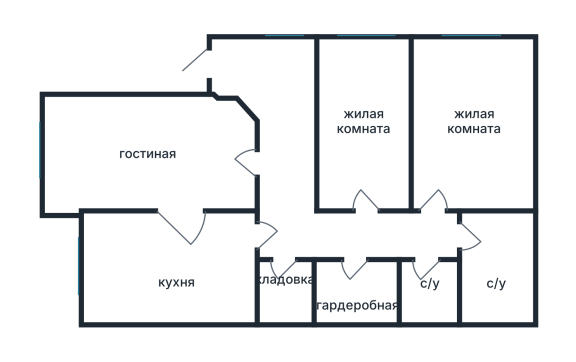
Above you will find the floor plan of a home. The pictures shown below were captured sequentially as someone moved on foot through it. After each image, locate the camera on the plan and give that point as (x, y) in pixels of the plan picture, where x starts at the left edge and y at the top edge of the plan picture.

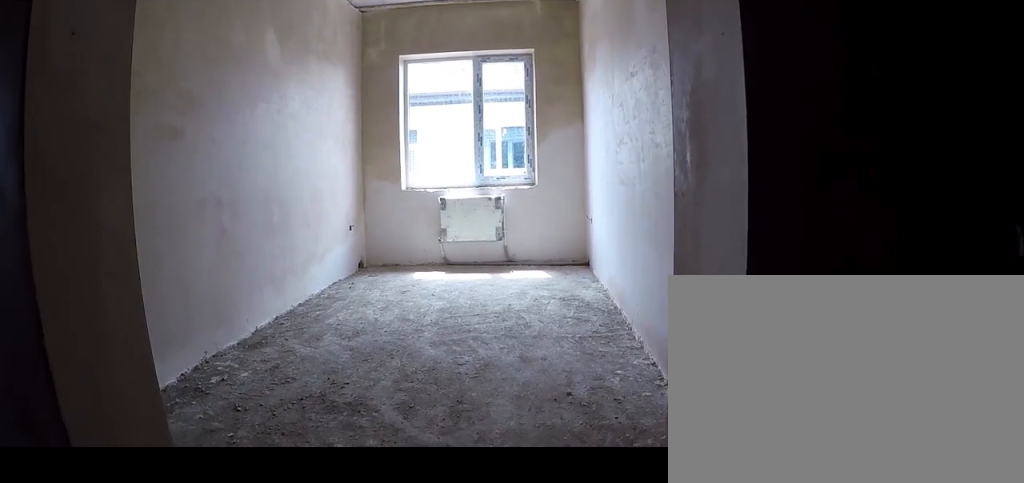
(370, 217)
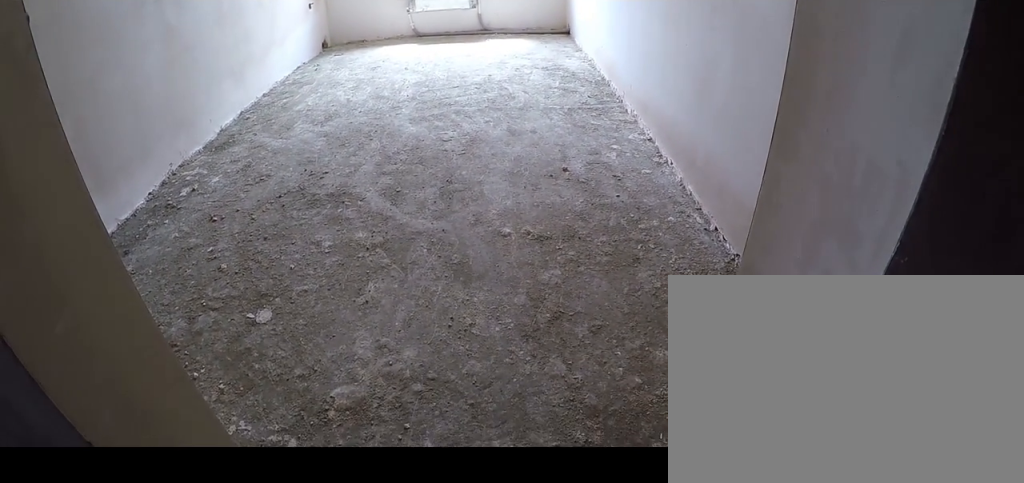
(368, 214)
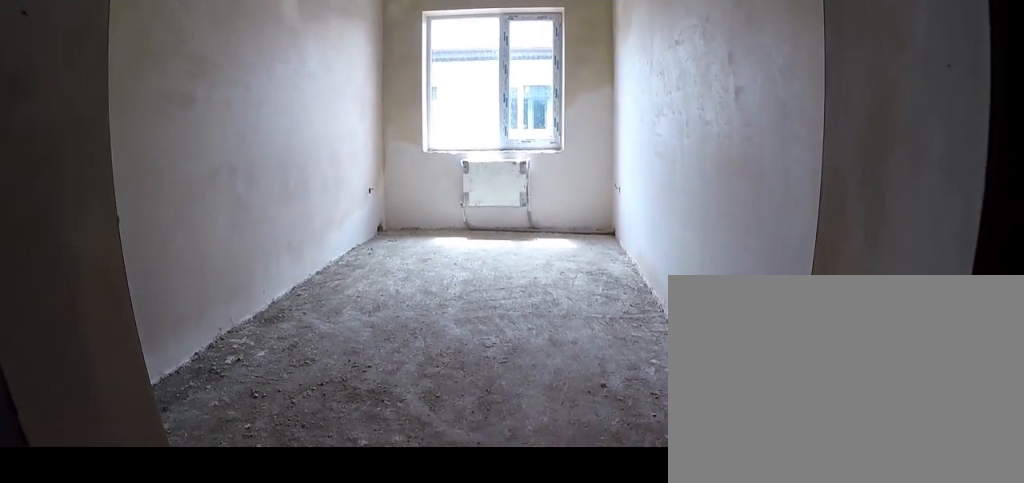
(367, 214)
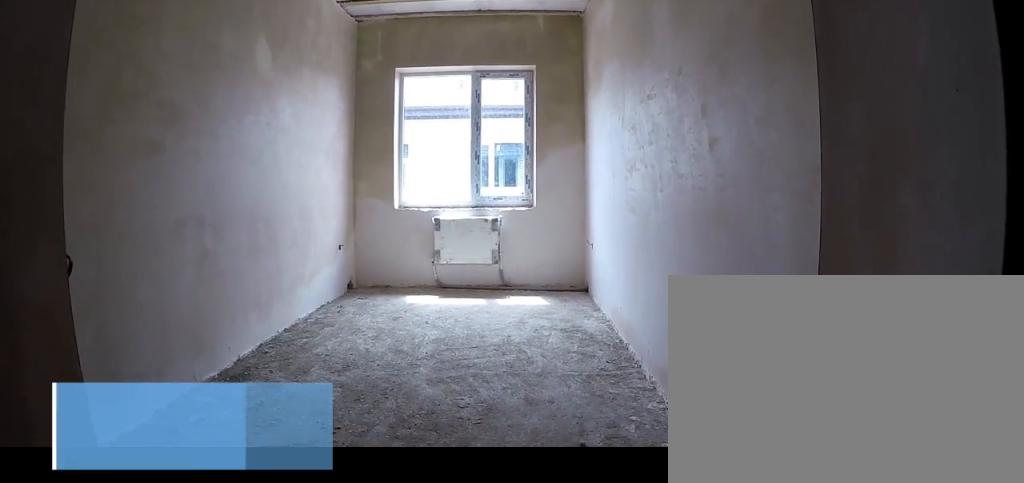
(368, 214)
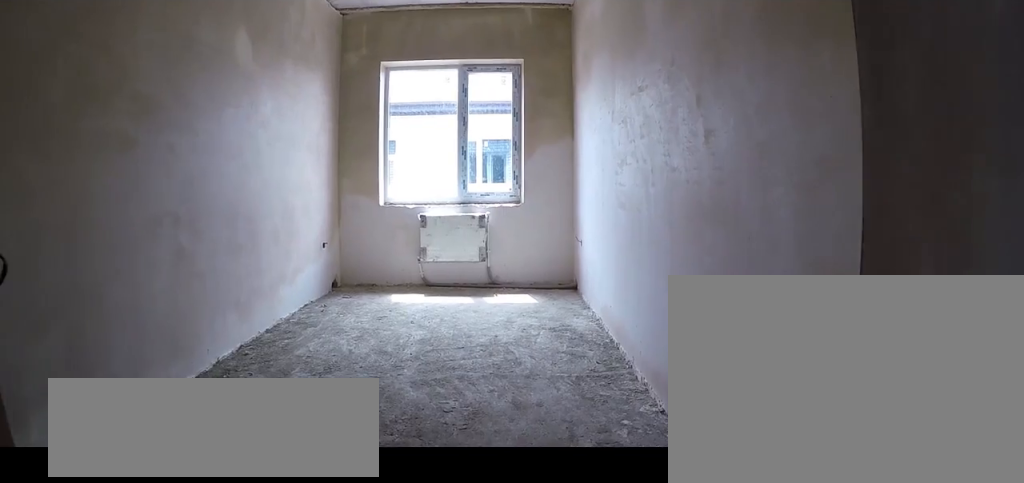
(367, 203)
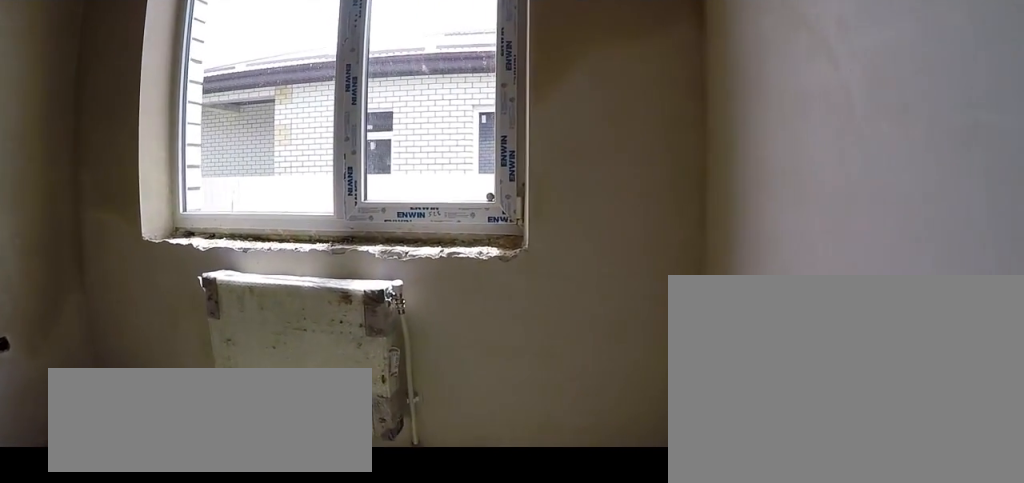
(385, 94)
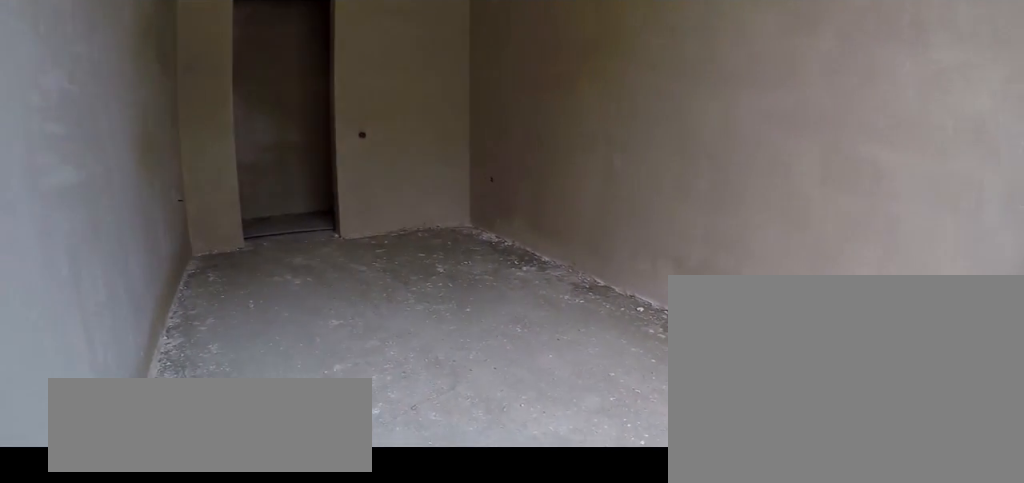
(395, 57)
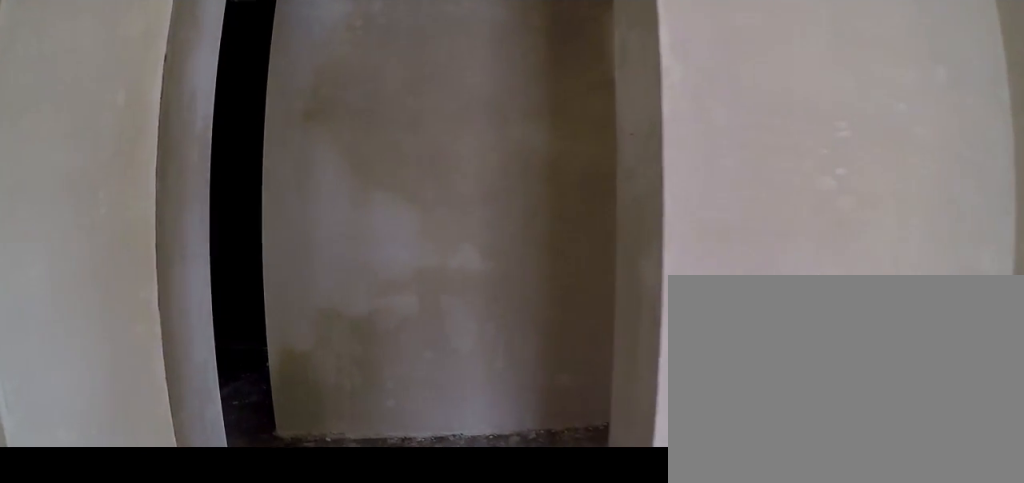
(368, 194)
